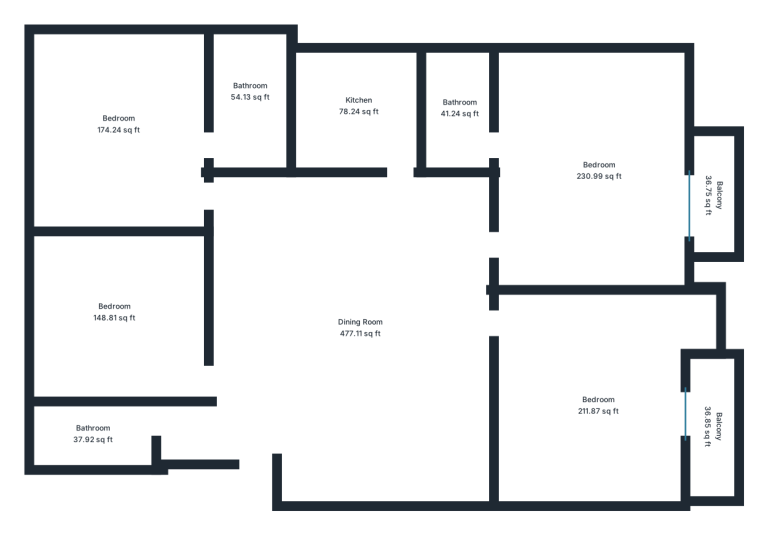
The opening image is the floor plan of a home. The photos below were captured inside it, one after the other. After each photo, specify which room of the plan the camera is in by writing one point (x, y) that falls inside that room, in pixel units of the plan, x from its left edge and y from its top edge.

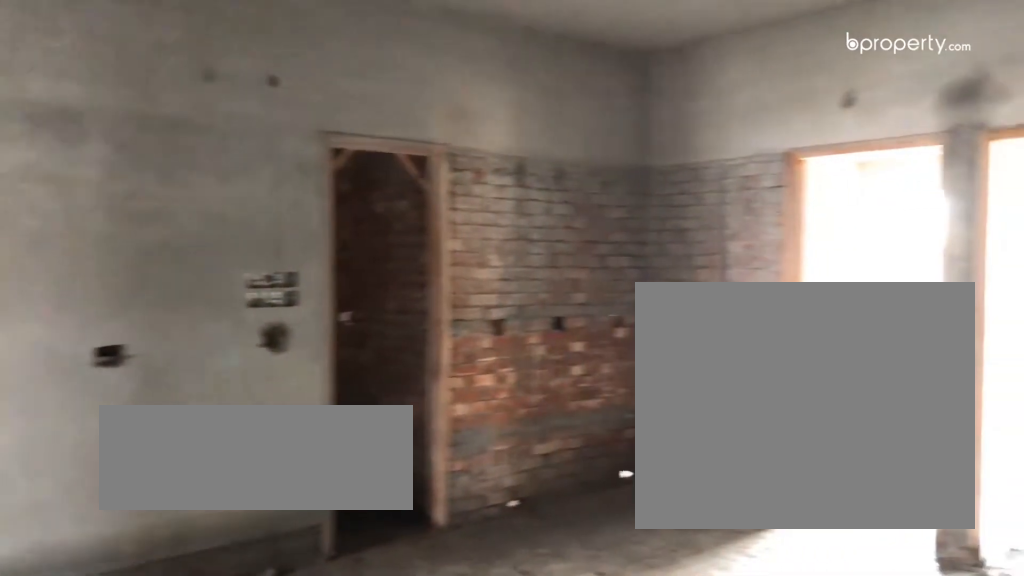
(361, 330)
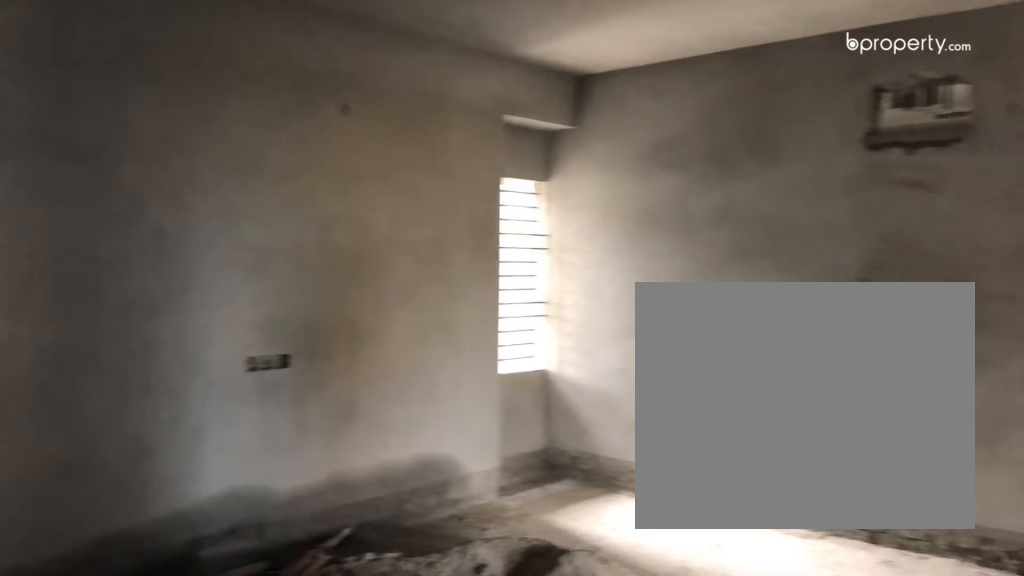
(361, 330)
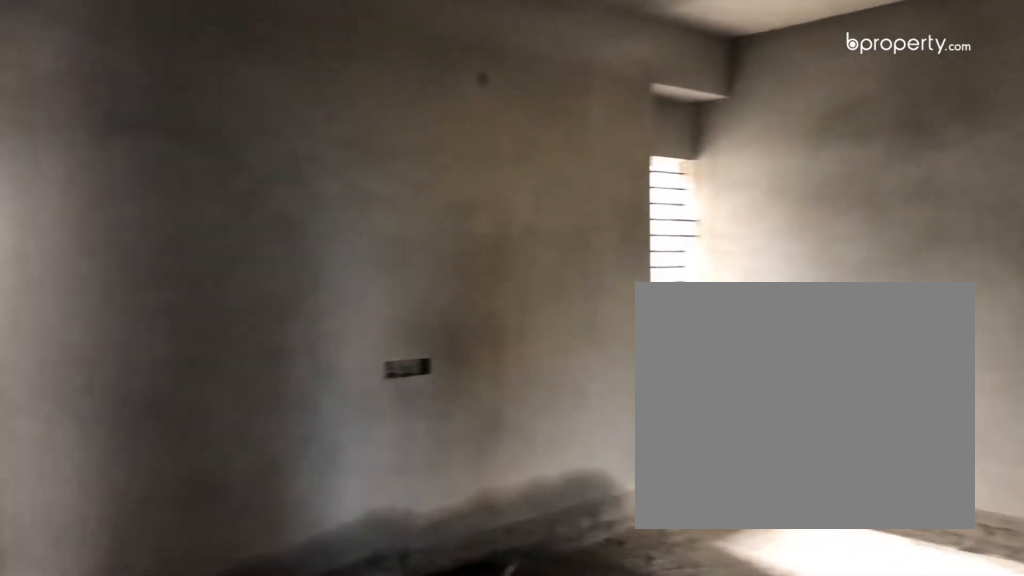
(361, 330)
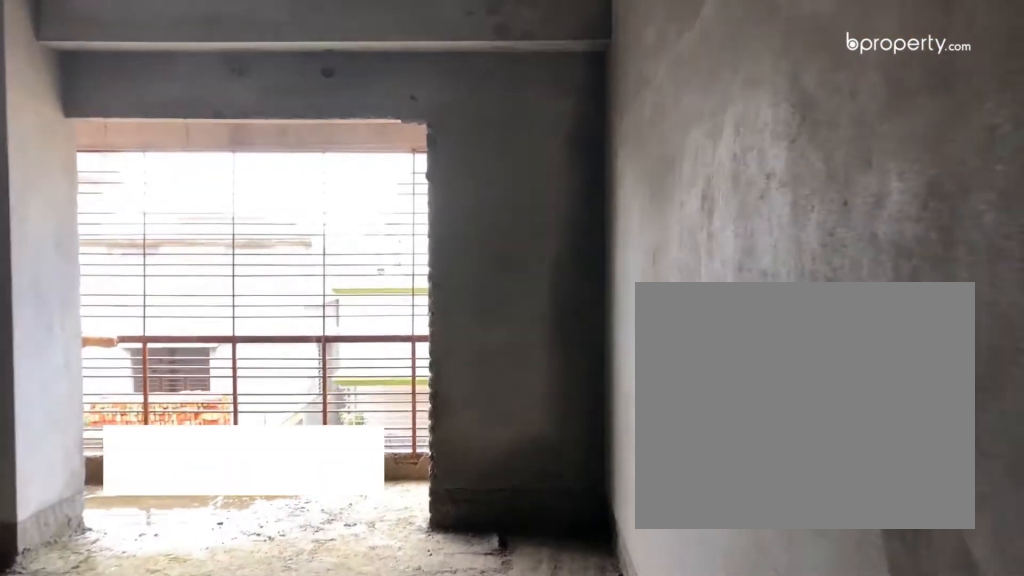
(596, 173)
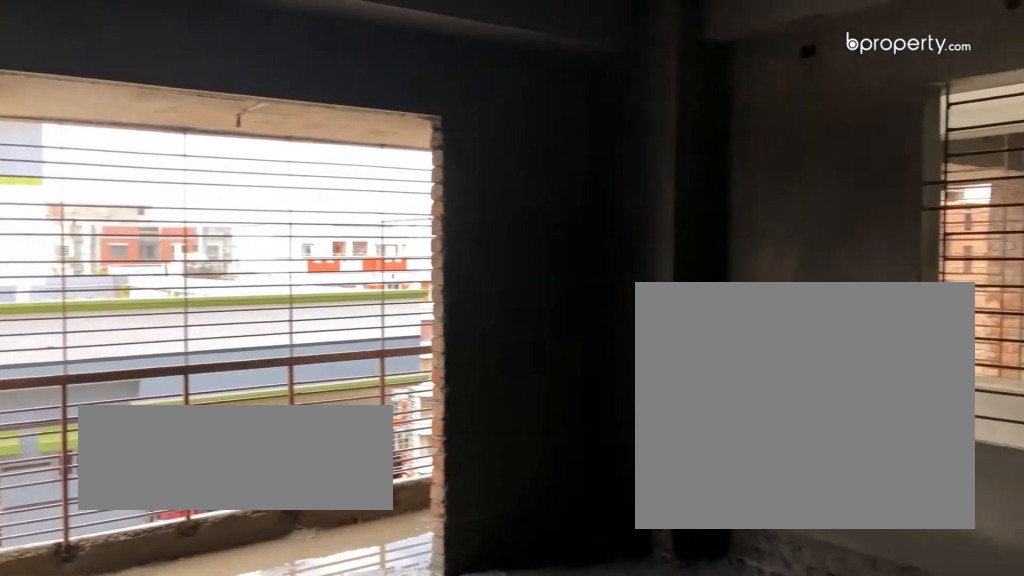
(600, 406)
